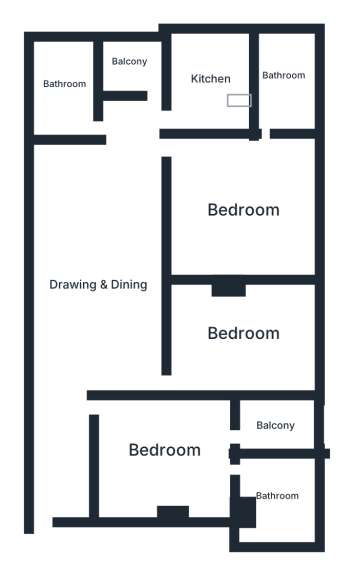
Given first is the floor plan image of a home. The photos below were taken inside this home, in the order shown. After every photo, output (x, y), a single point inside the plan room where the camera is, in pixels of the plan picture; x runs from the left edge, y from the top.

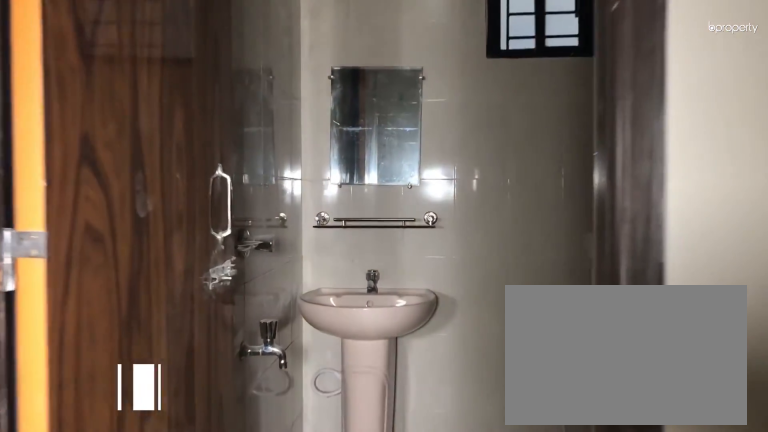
(278, 498)
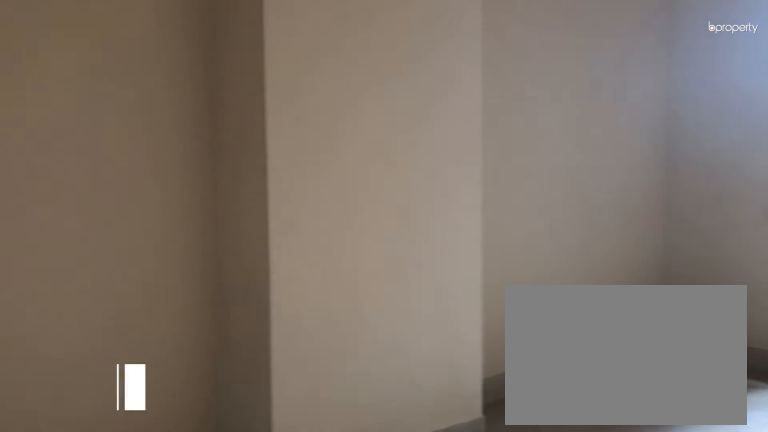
(244, 332)
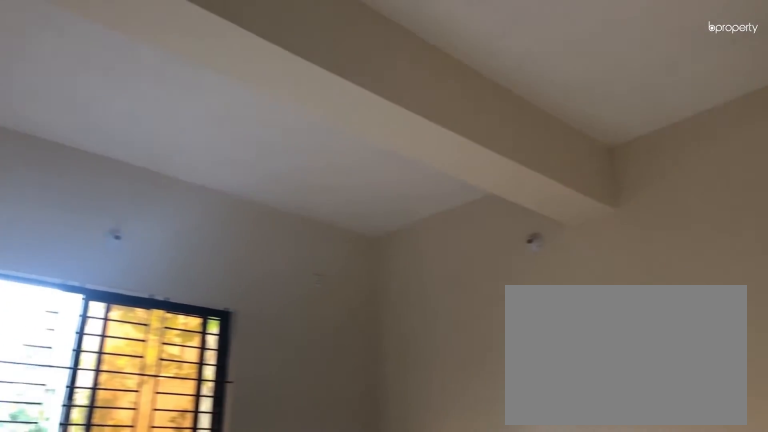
(246, 207)
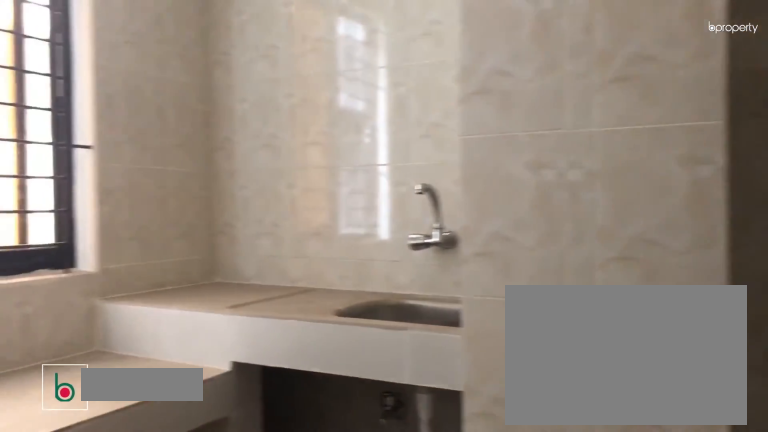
(212, 77)
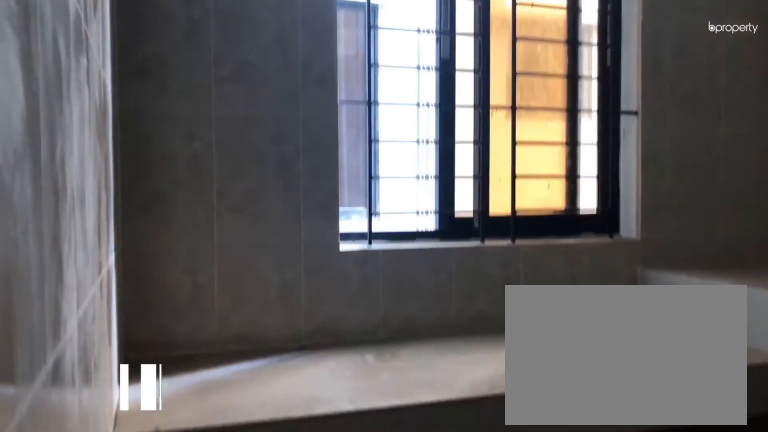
(212, 77)
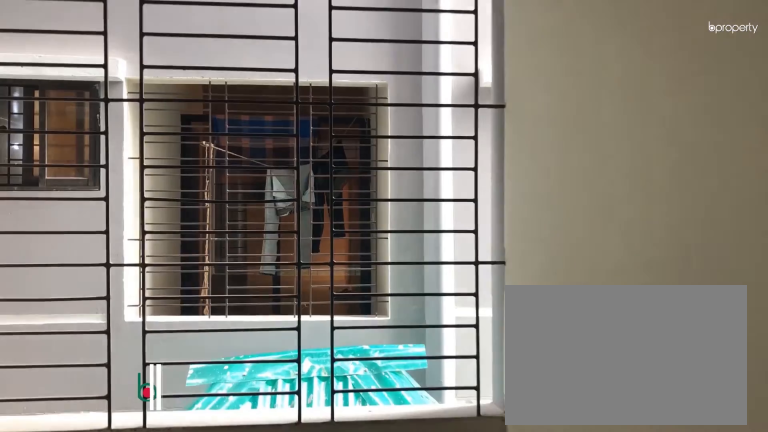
(136, 57)
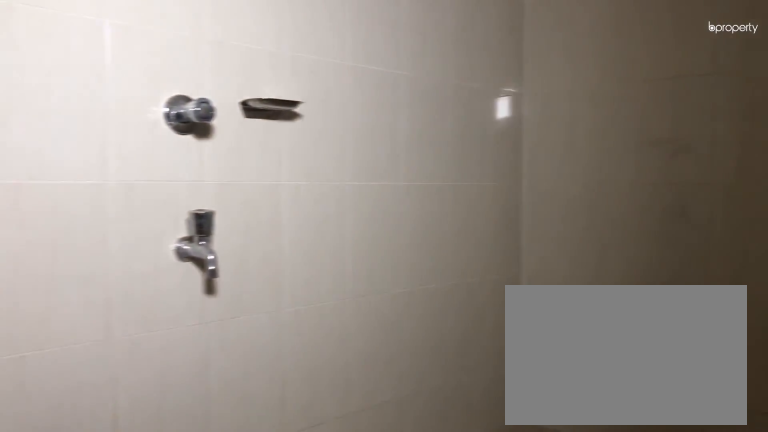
(64, 81)
